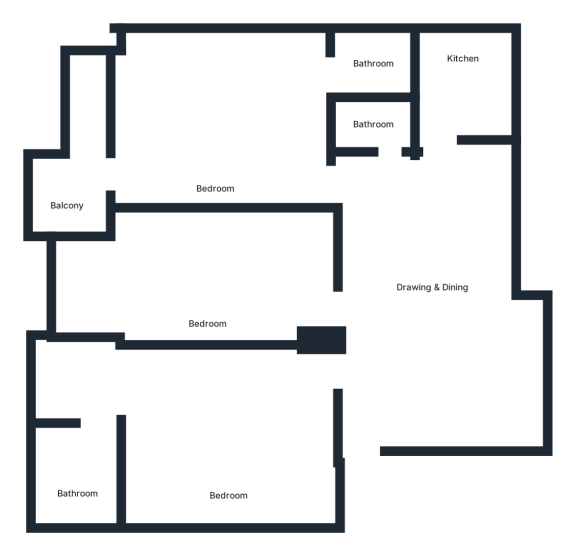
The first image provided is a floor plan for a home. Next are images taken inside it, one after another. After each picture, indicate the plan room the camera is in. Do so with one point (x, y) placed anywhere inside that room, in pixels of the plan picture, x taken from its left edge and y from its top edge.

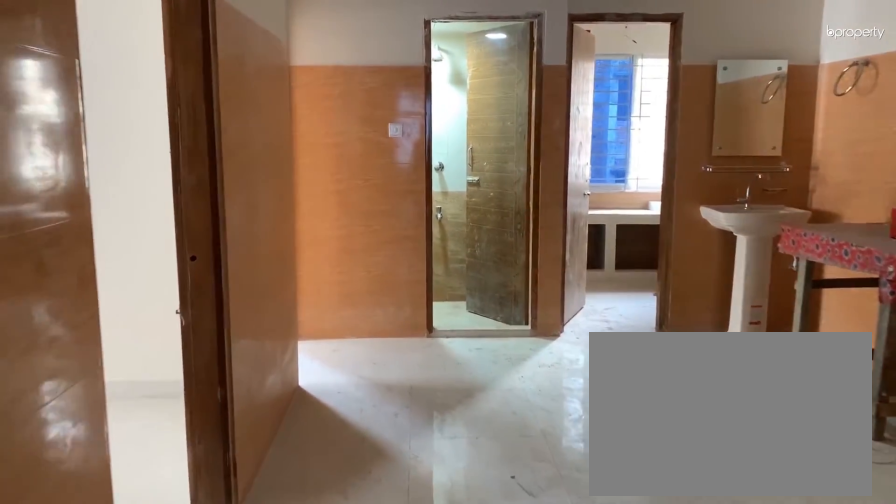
(364, 414)
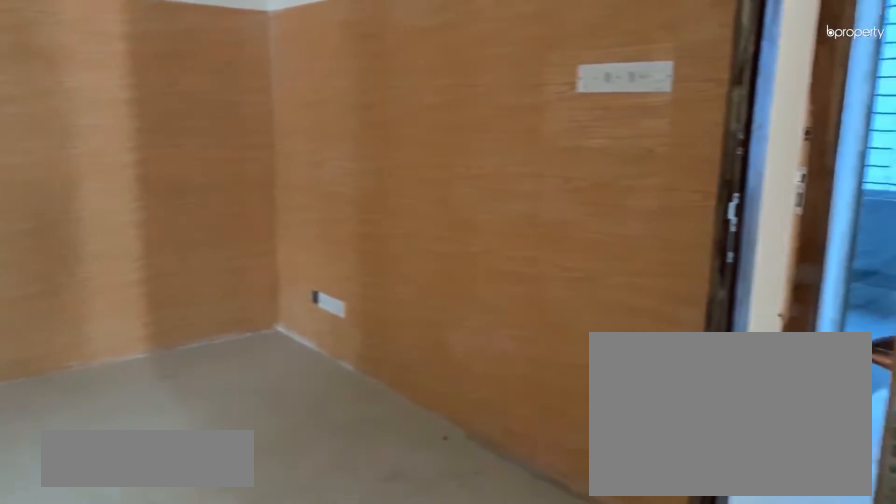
(440, 282)
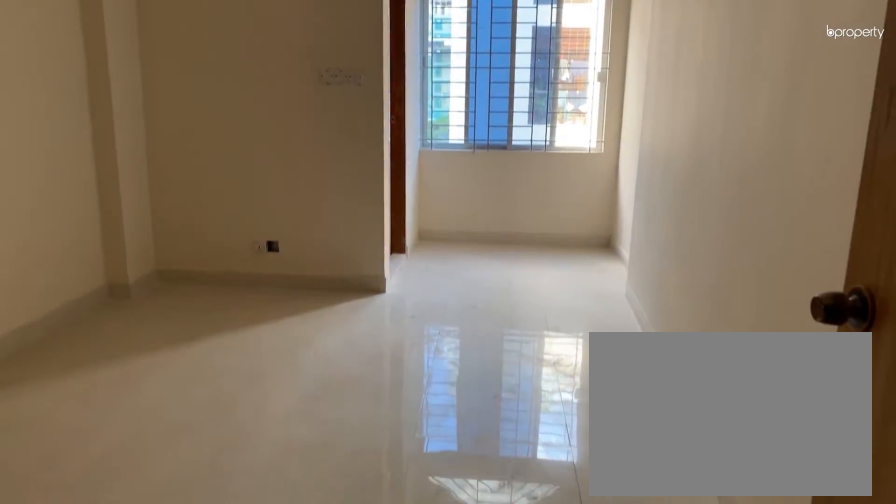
(228, 435)
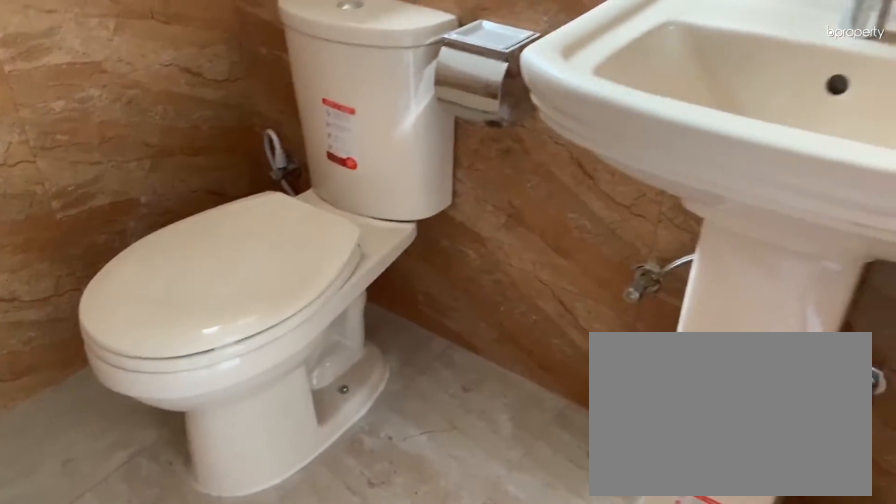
(75, 497)
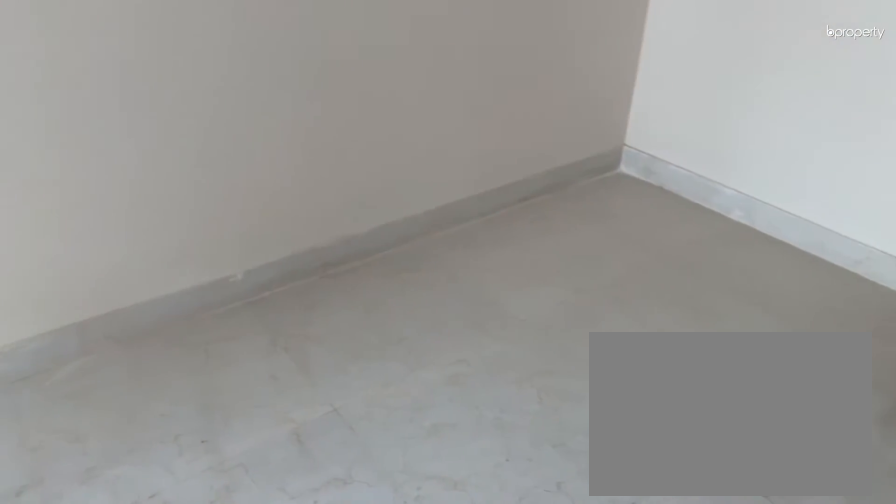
(217, 274)
